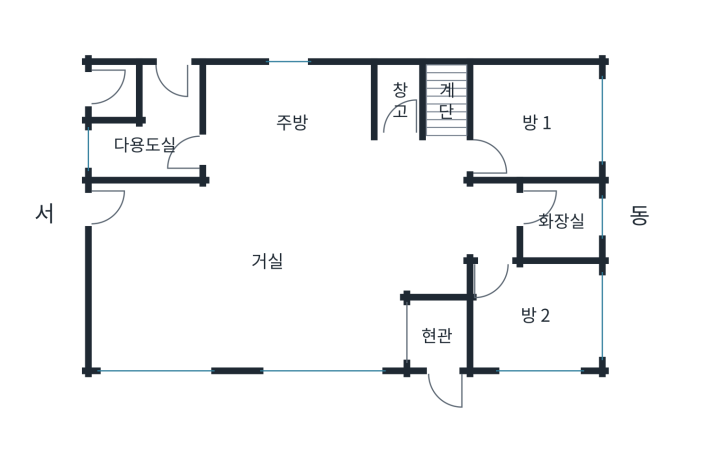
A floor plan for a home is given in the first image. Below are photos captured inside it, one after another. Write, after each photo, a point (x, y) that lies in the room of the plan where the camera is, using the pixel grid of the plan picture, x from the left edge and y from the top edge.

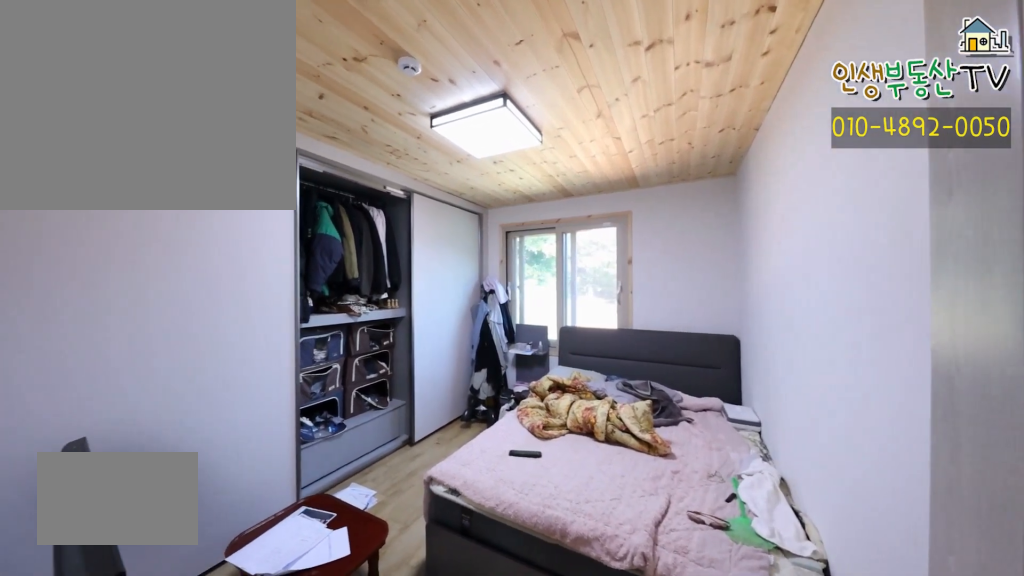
(542, 121)
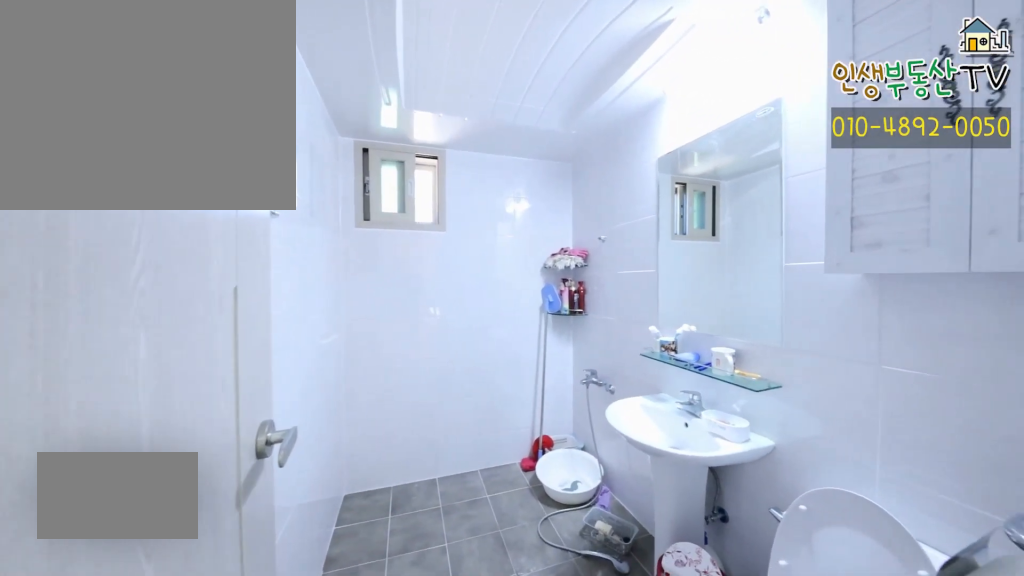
(560, 214)
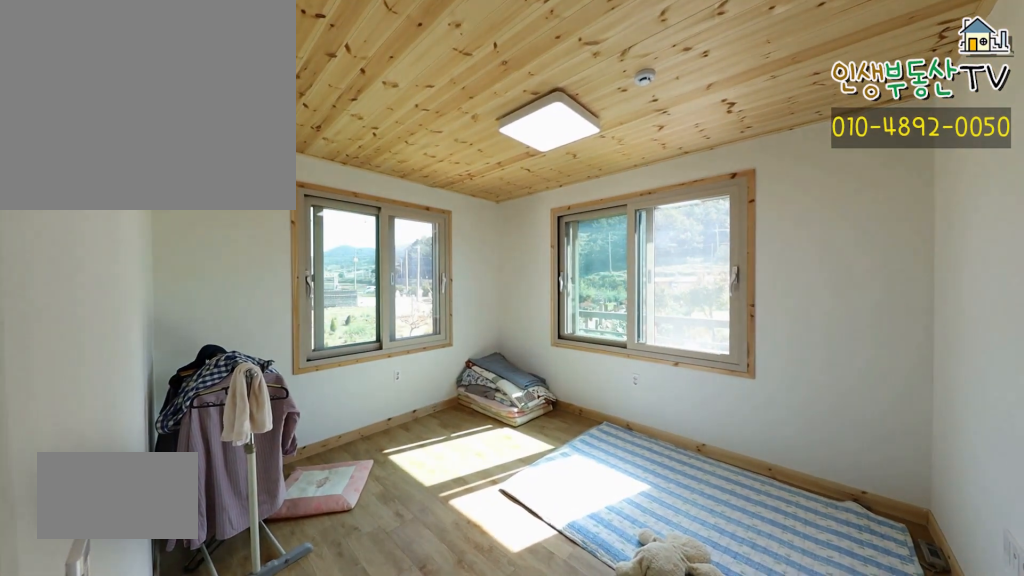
(542, 317)
